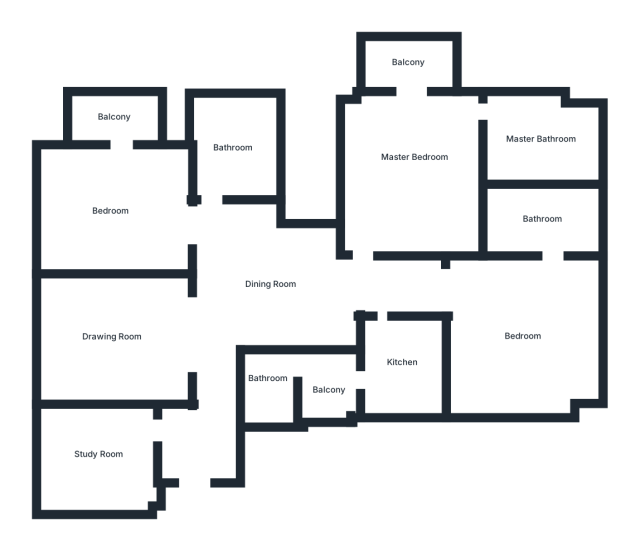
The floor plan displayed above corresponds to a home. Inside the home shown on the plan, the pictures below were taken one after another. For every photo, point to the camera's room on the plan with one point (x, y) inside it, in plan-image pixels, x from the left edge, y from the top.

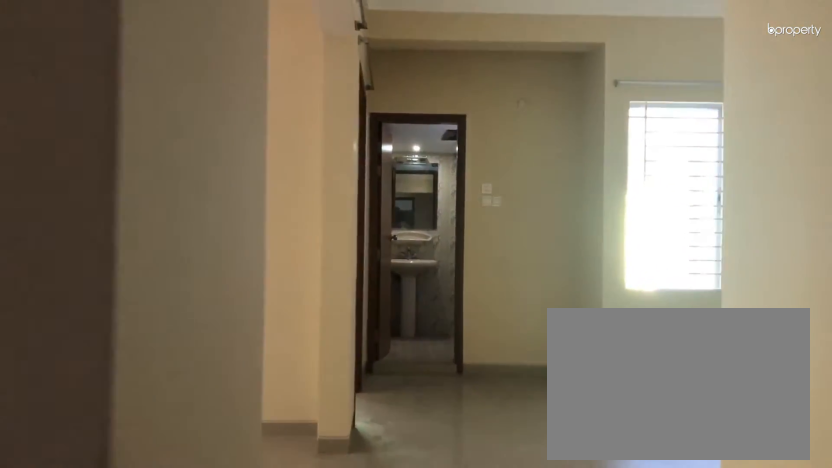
(206, 437)
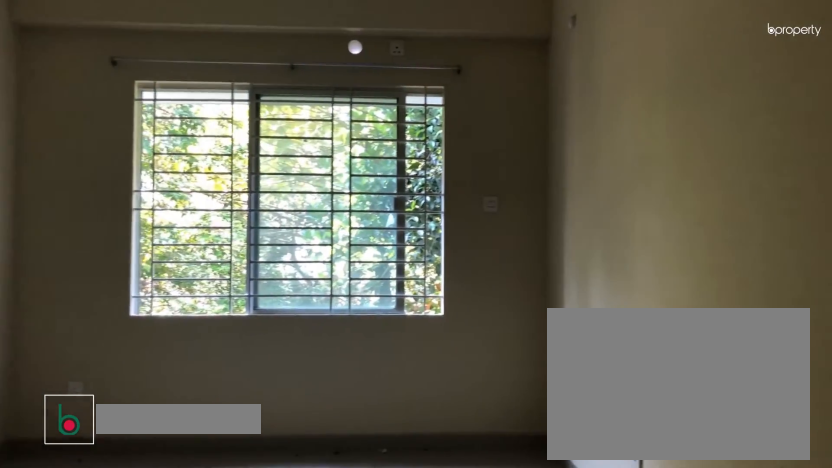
(113, 337)
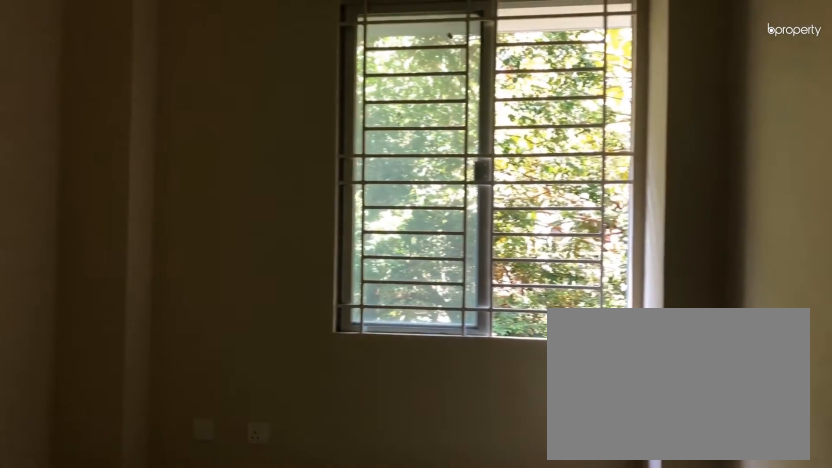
(98, 453)
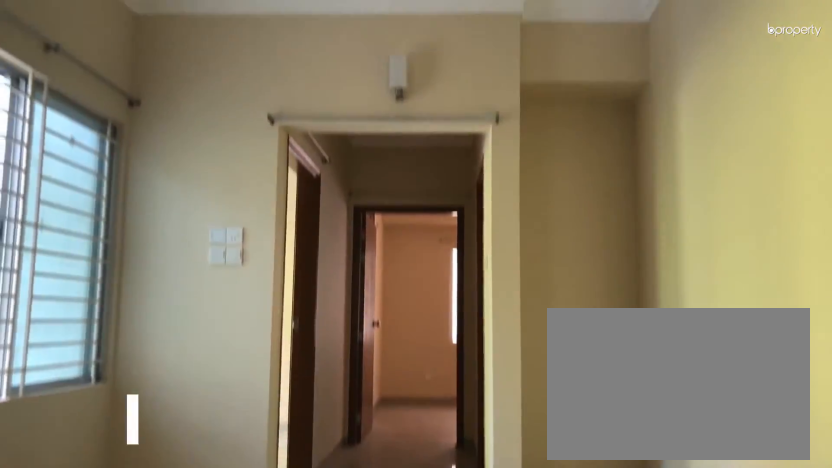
(270, 283)
